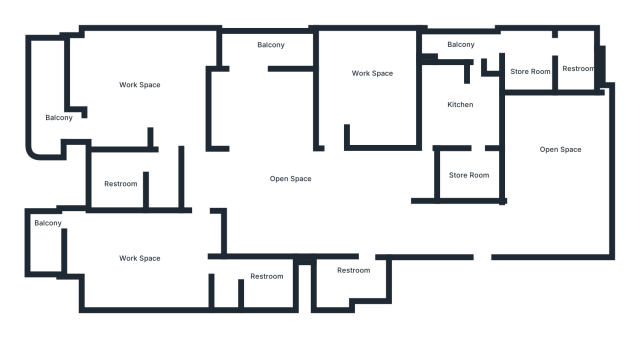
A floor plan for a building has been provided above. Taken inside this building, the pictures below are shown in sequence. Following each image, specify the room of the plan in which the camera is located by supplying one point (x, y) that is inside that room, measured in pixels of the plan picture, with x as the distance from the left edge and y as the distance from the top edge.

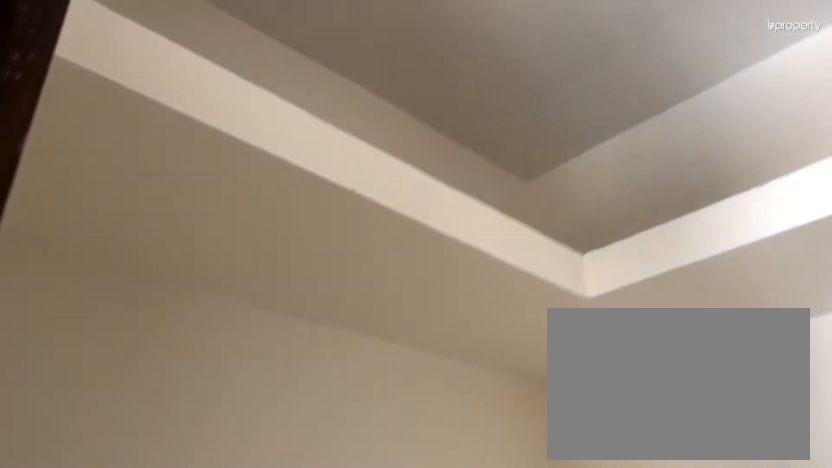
(470, 177)
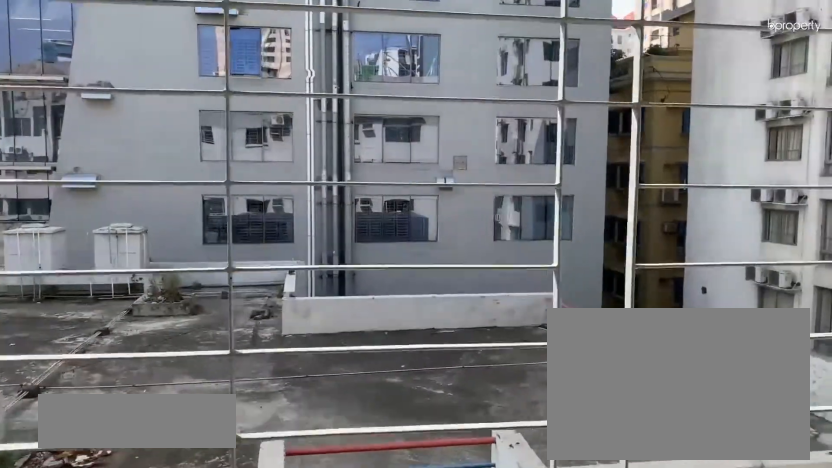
(262, 46)
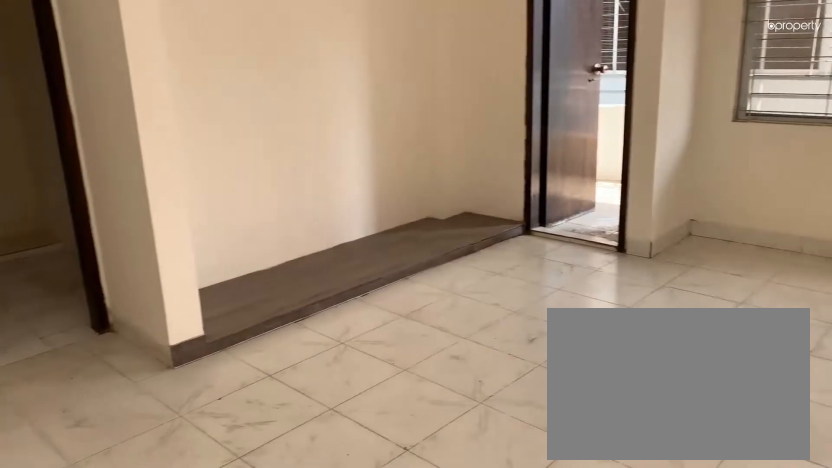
(151, 89)
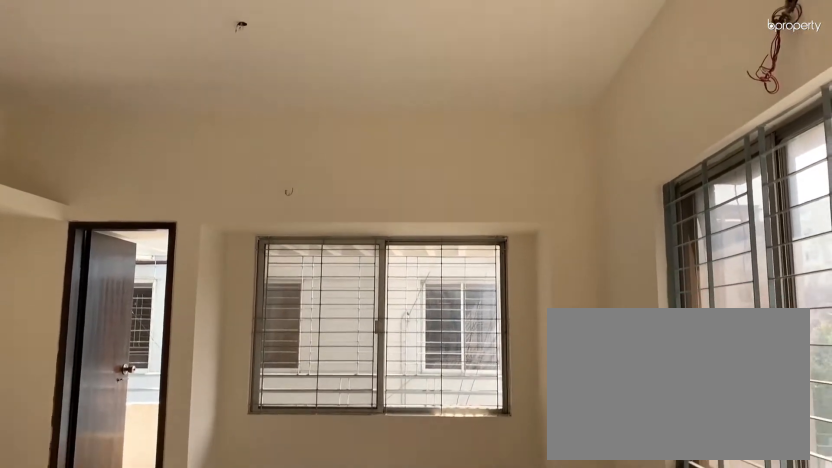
(151, 89)
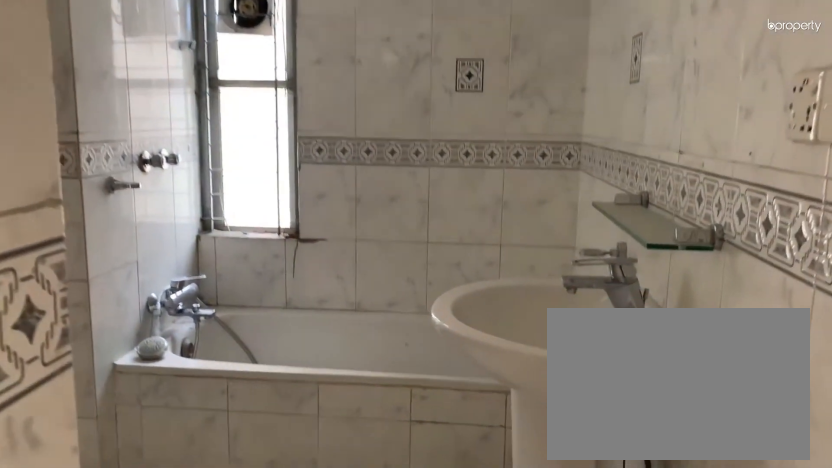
(126, 170)
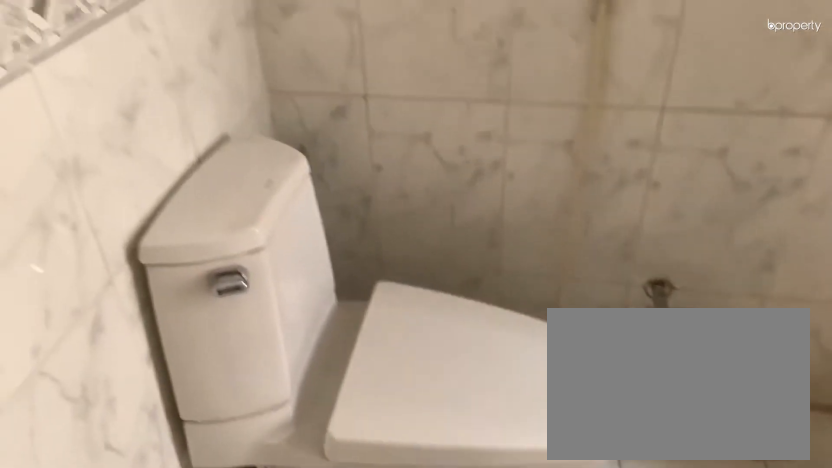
(126, 170)
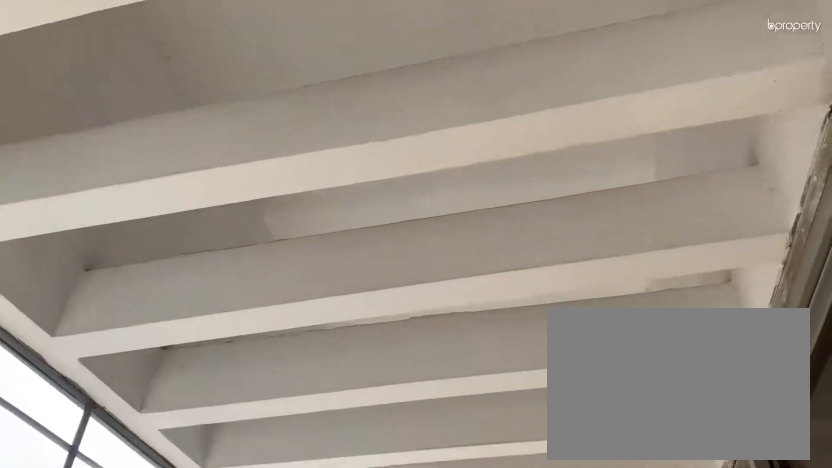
(47, 119)
